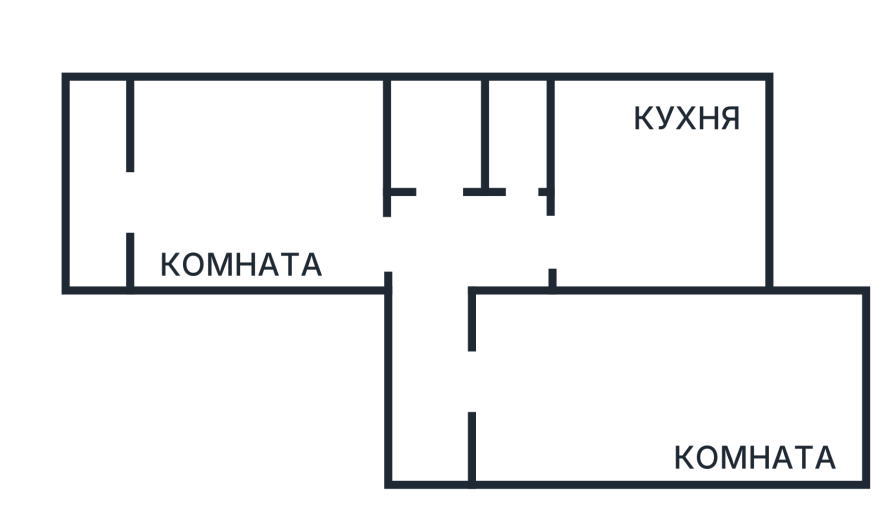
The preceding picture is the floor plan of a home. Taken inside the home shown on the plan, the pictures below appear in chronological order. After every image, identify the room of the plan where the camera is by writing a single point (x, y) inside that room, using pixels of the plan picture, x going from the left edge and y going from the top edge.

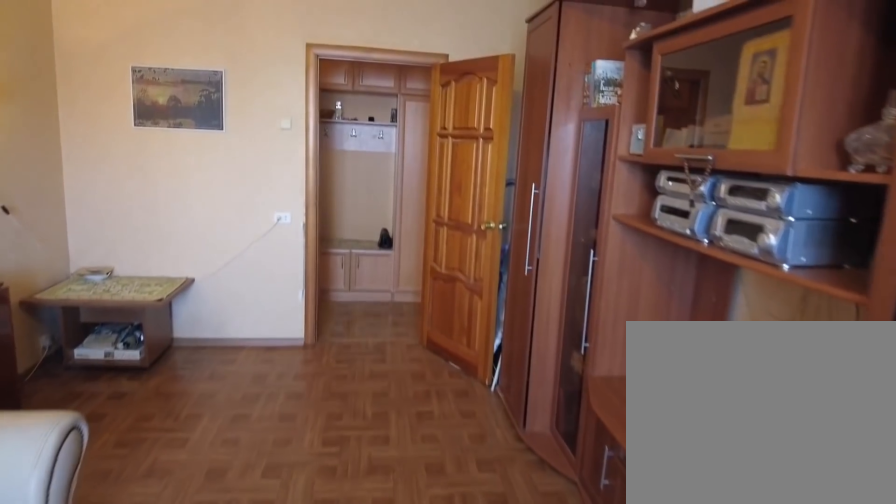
(585, 421)
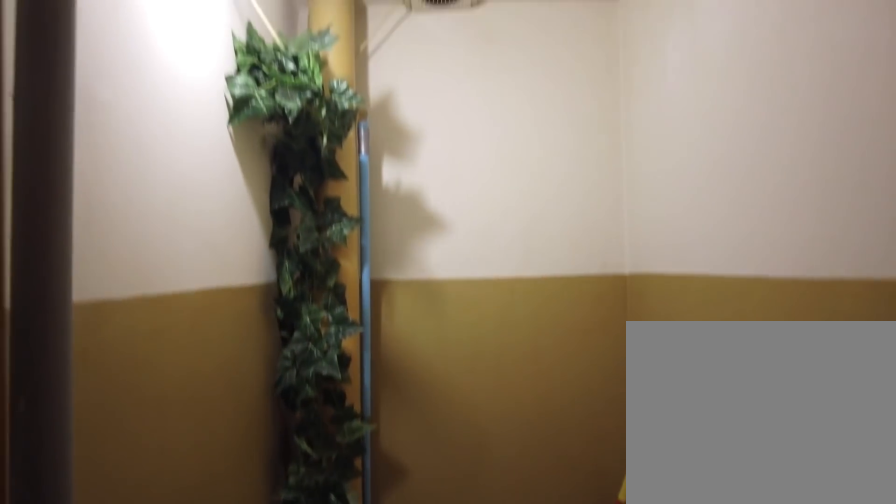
(521, 243)
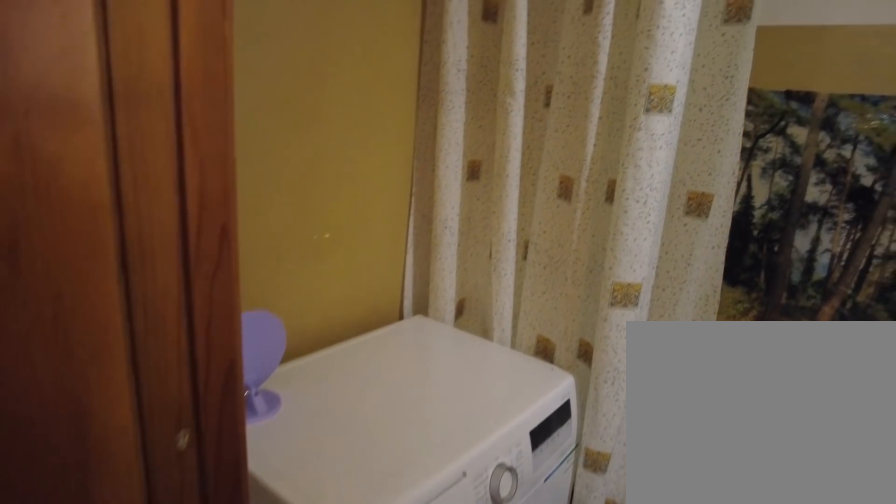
(444, 243)
